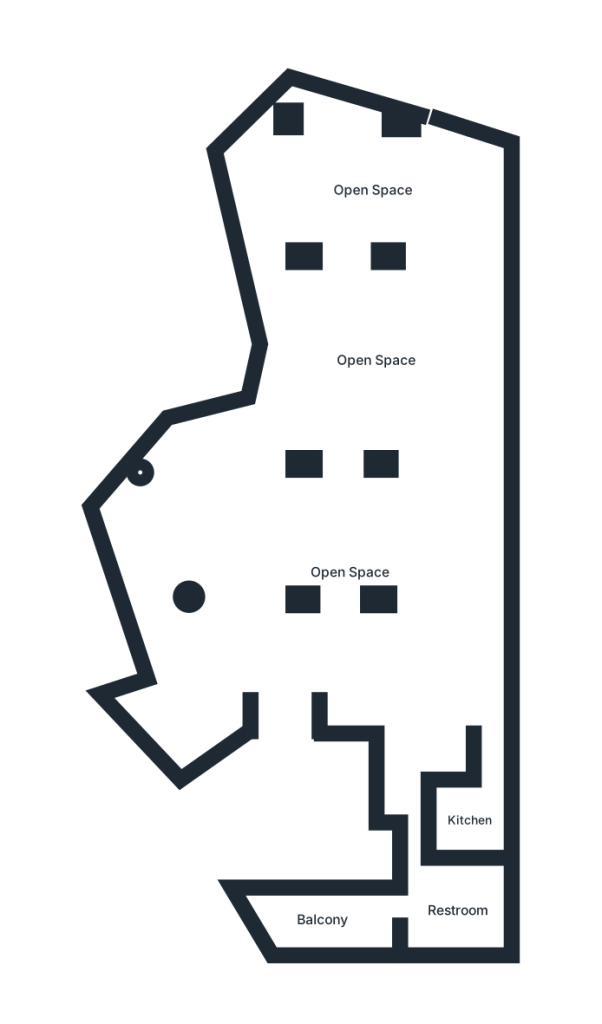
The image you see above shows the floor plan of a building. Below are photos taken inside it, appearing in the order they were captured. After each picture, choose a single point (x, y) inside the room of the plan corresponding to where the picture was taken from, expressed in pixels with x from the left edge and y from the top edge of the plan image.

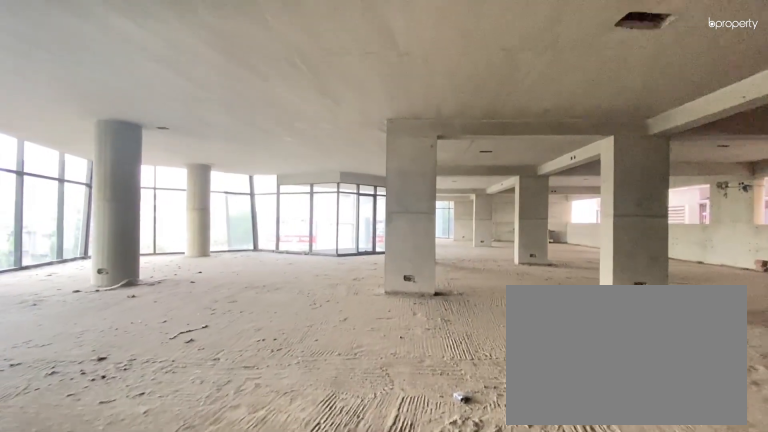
(330, 657)
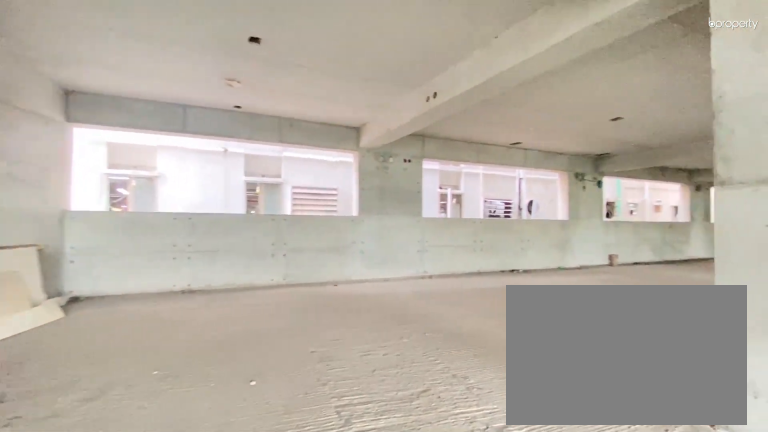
(390, 198)
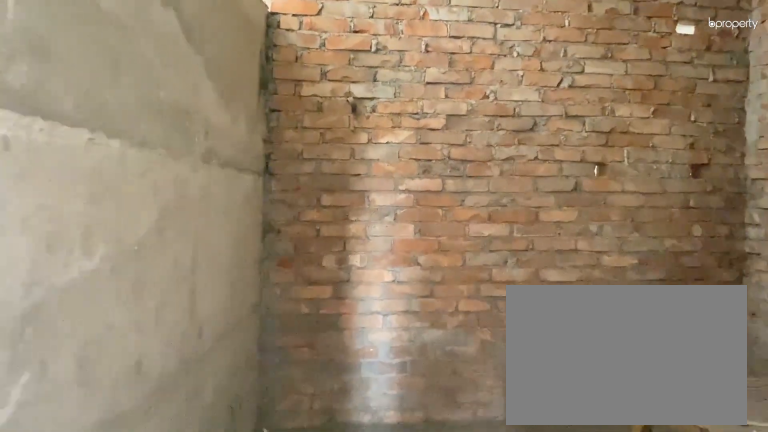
(467, 824)
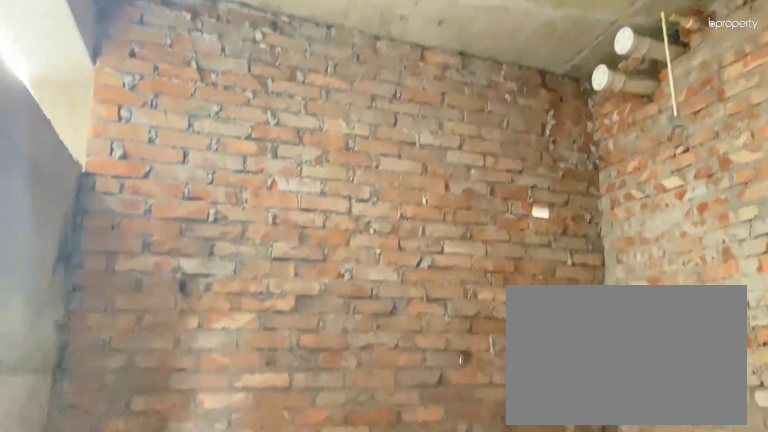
(471, 820)
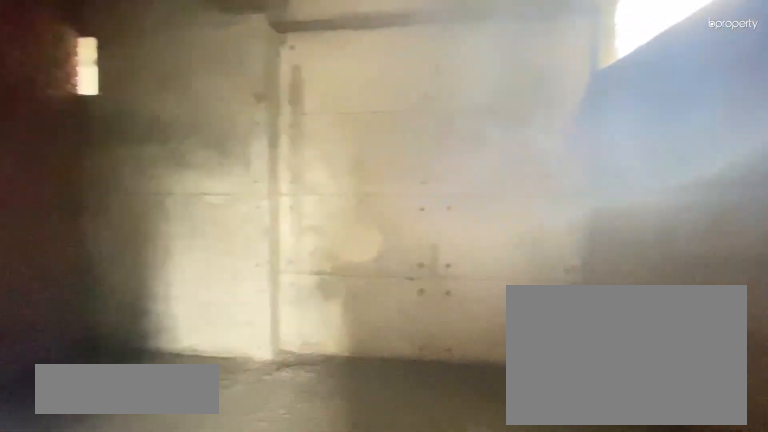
(449, 909)
